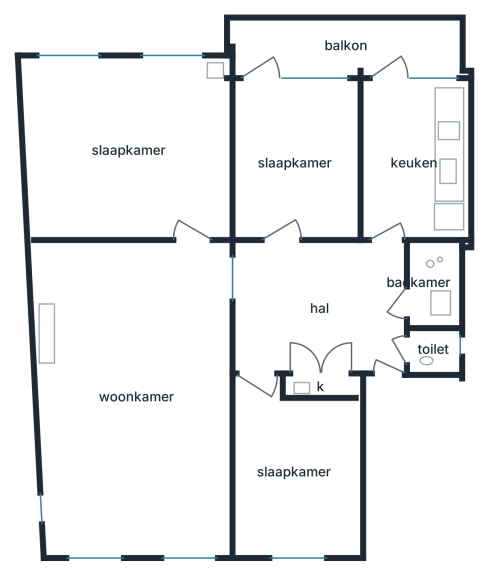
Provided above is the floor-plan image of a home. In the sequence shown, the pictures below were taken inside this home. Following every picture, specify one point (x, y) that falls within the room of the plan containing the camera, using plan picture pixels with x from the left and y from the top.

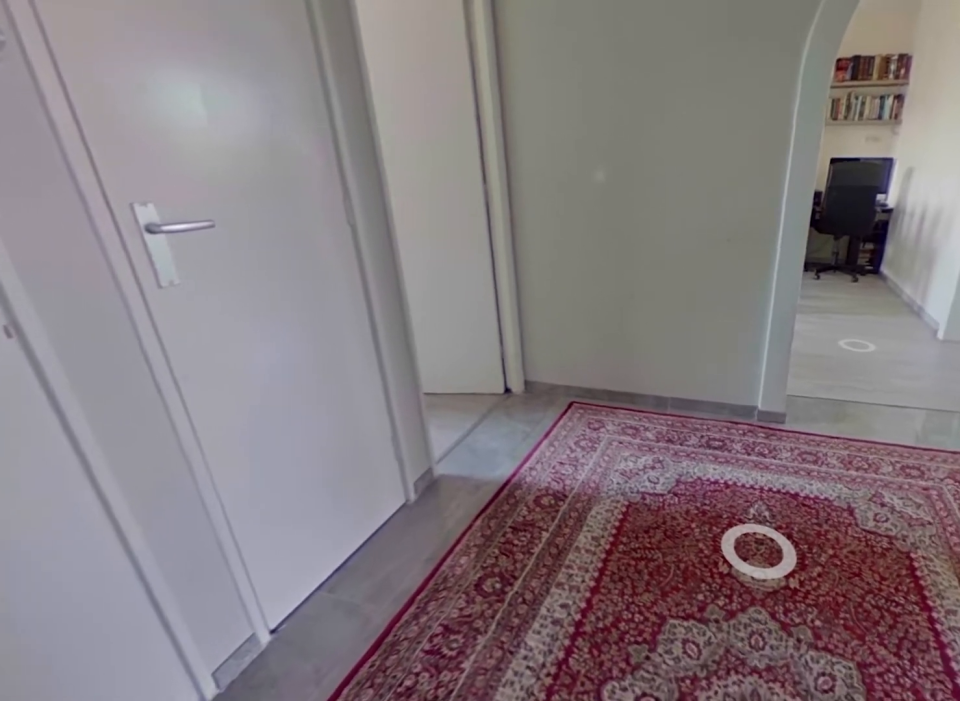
(318, 304)
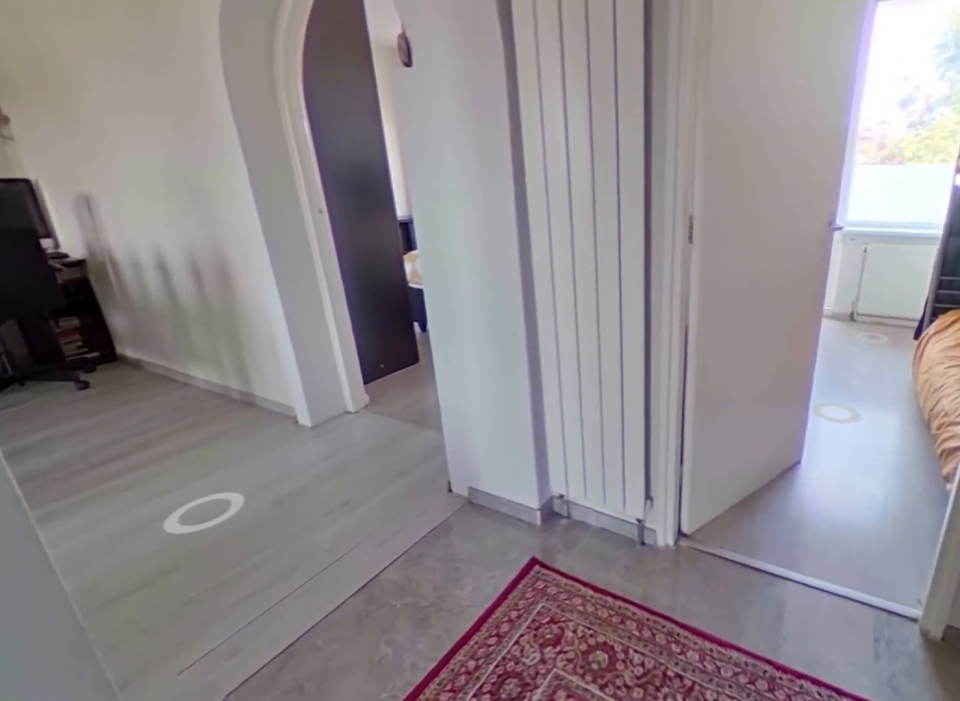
(318, 304)
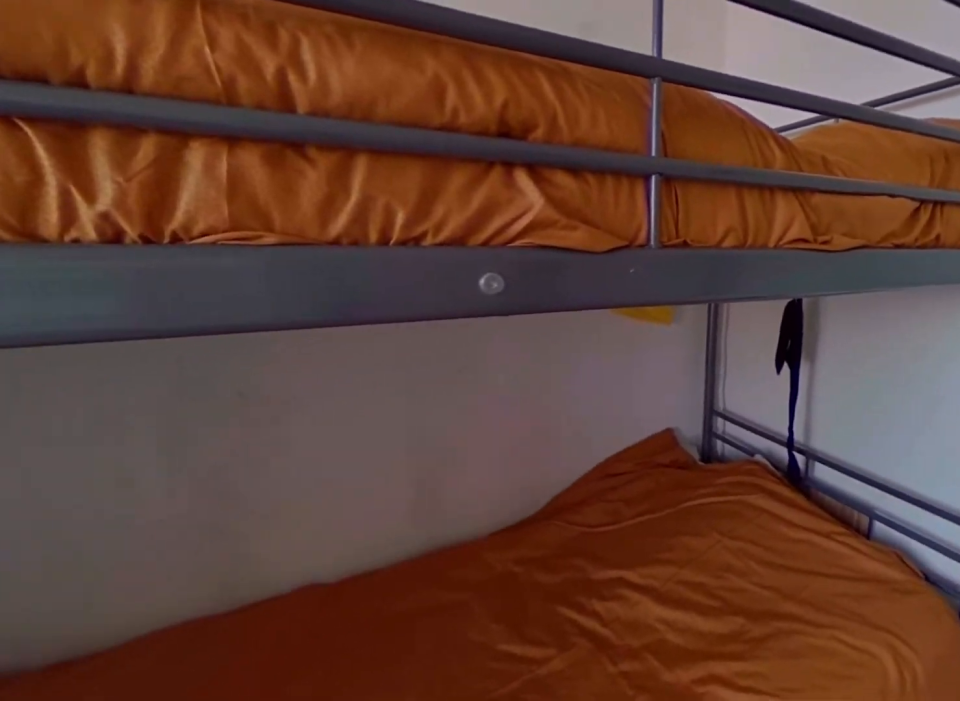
(294, 160)
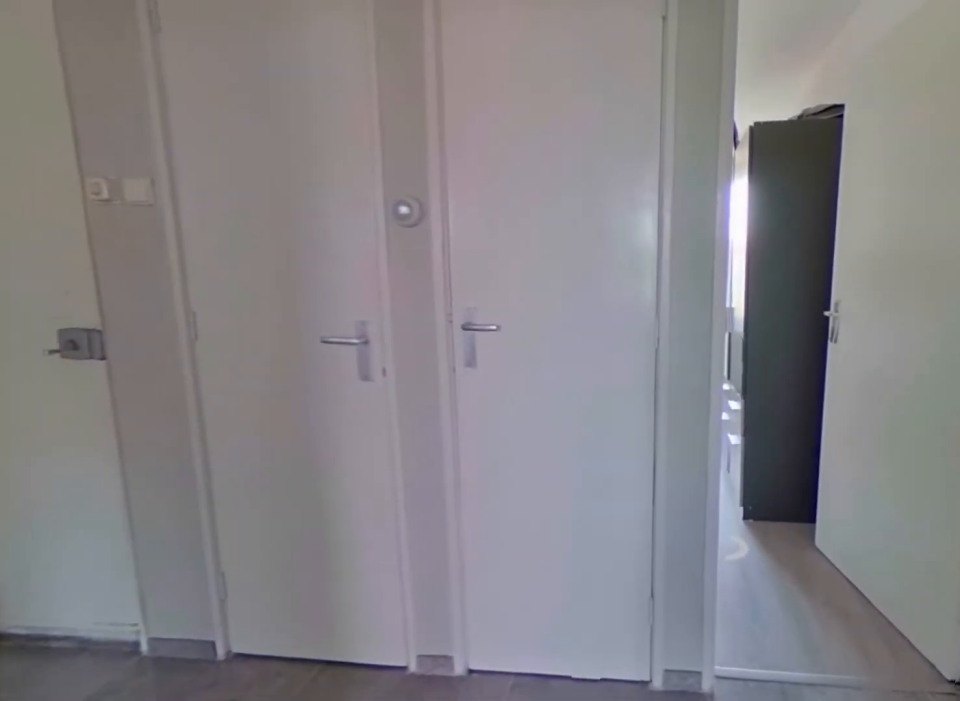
(318, 304)
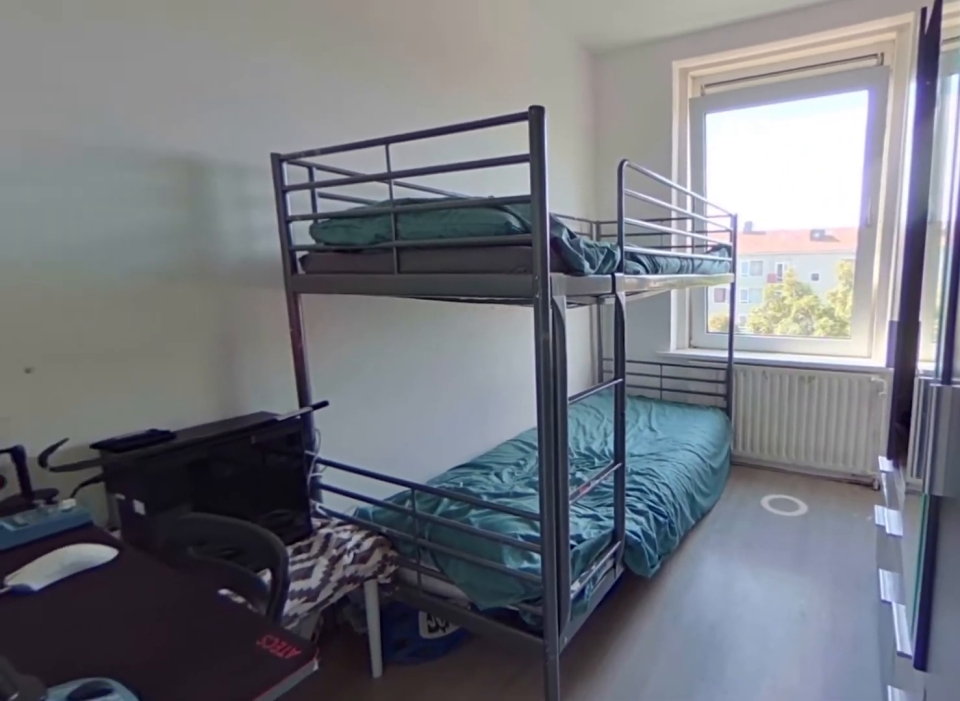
(294, 472)
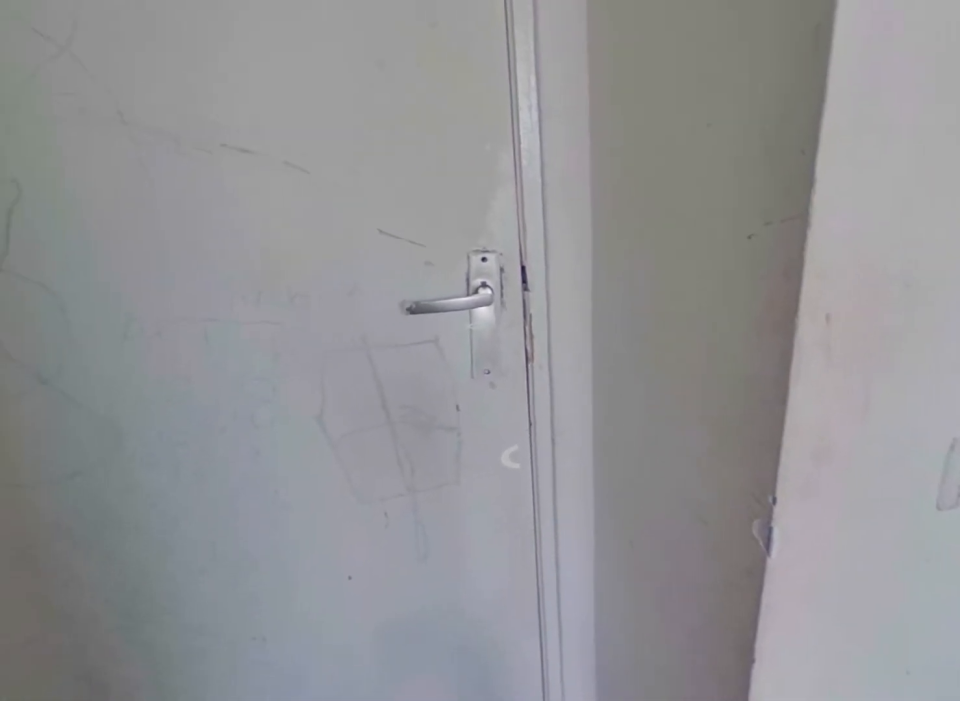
(294, 472)
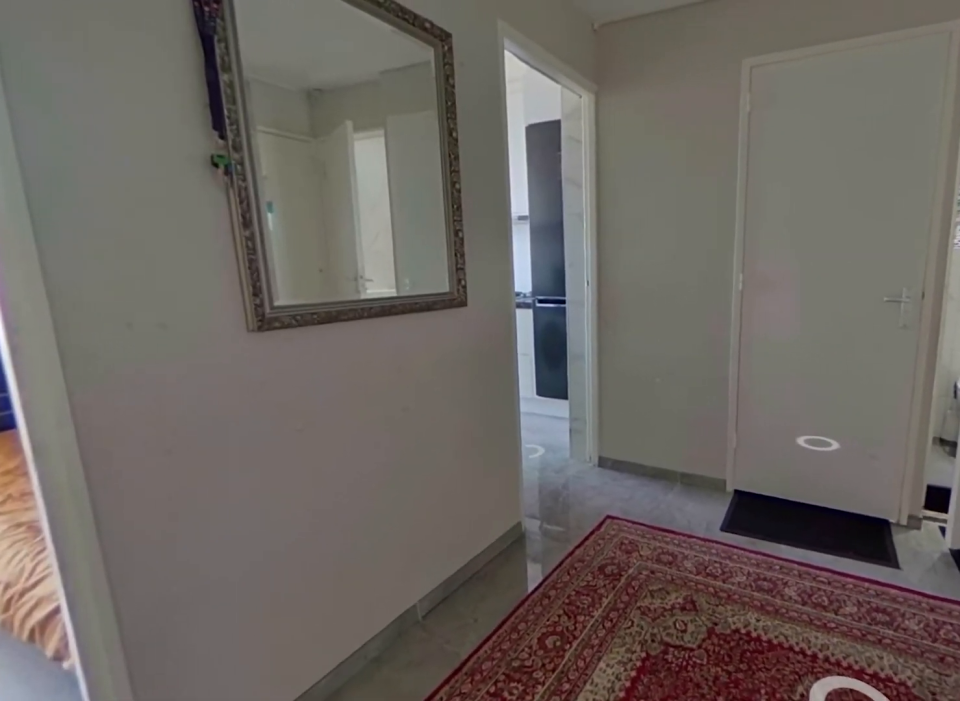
(318, 304)
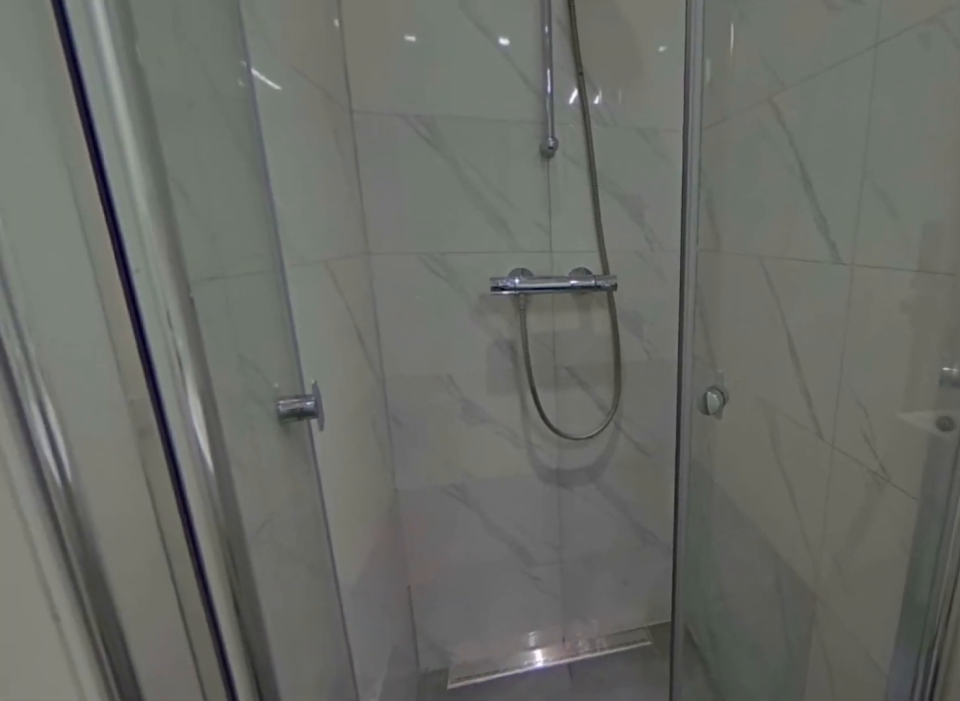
(432, 284)
